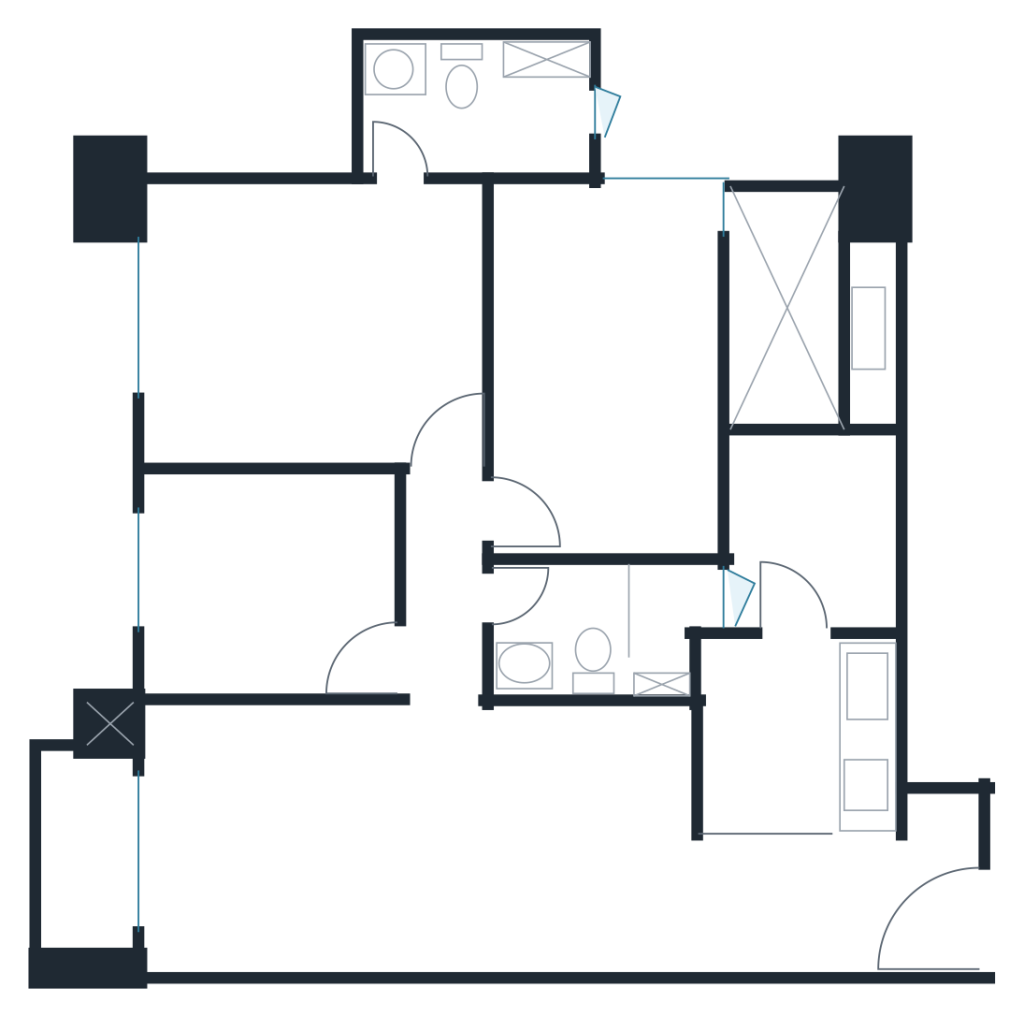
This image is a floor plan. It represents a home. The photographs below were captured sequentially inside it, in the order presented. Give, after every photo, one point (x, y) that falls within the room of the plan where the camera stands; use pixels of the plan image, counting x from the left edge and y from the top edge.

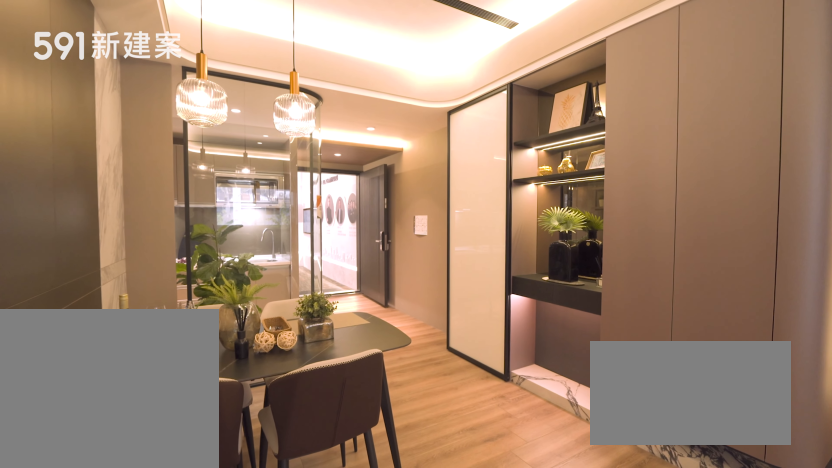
(592, 838)
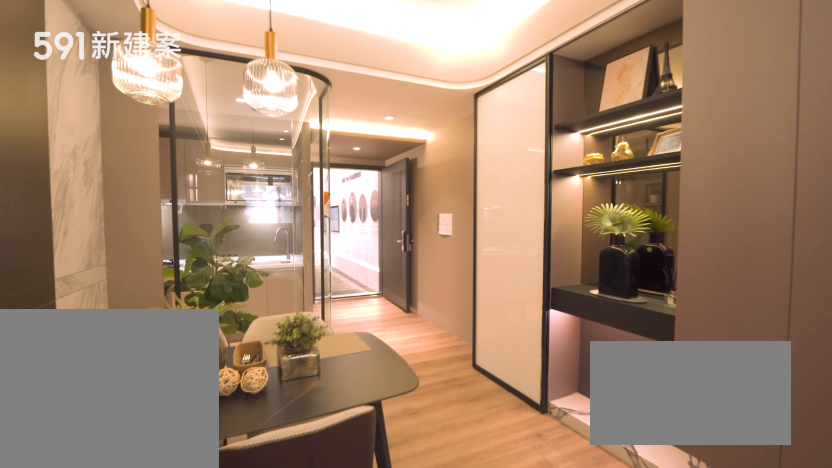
(592, 838)
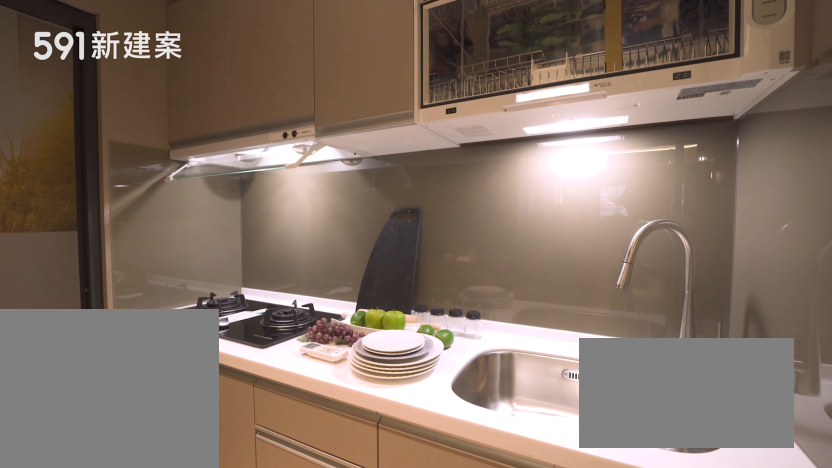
(797, 735)
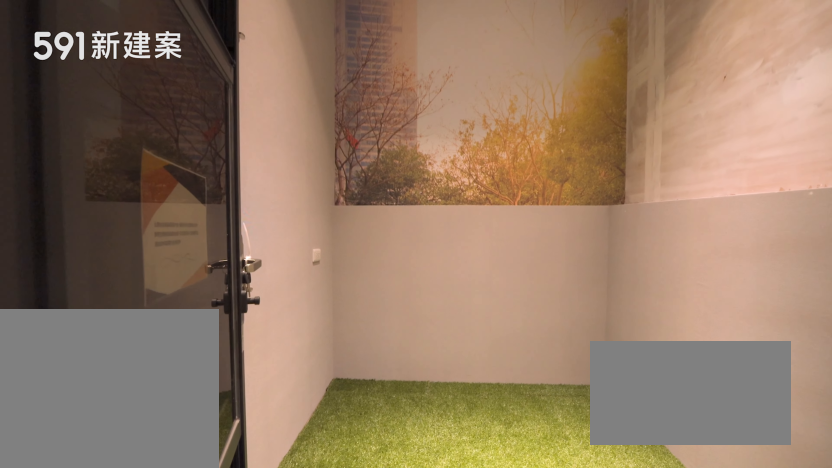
(812, 528)
